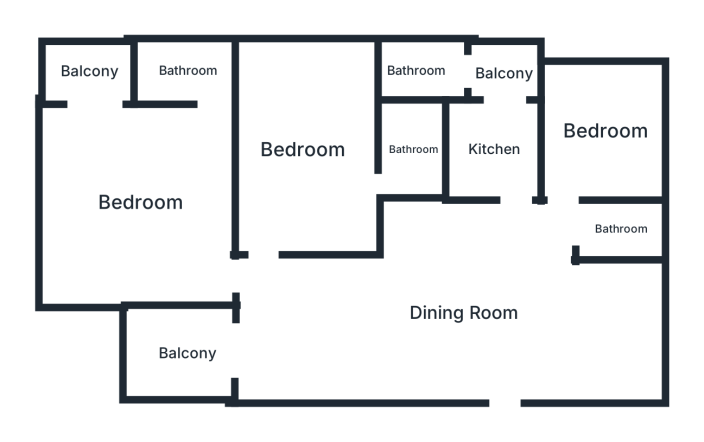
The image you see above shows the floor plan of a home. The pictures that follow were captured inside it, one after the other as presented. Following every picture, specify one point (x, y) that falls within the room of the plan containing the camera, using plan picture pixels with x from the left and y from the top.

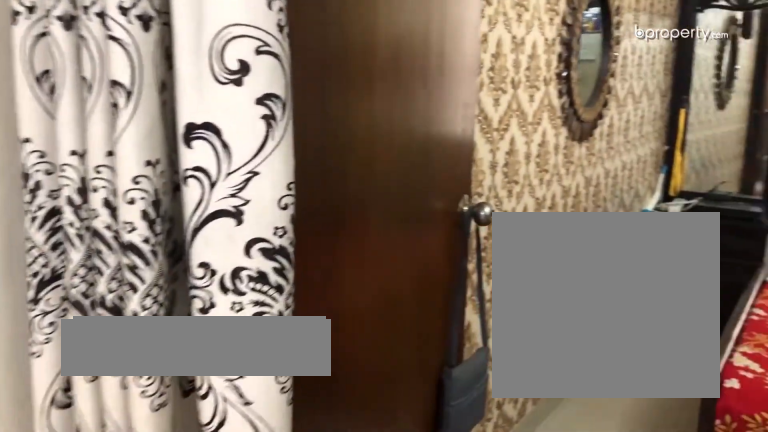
(310, 155)
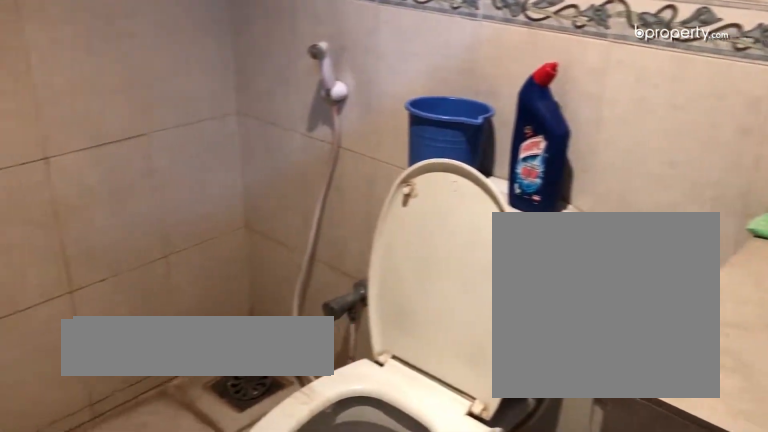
(414, 153)
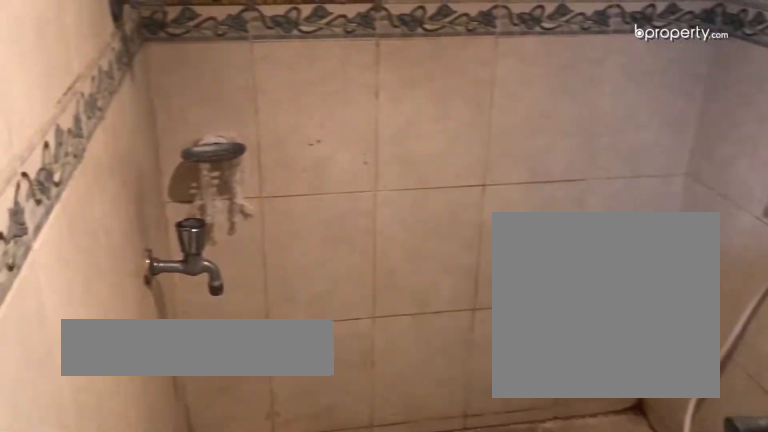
(414, 153)
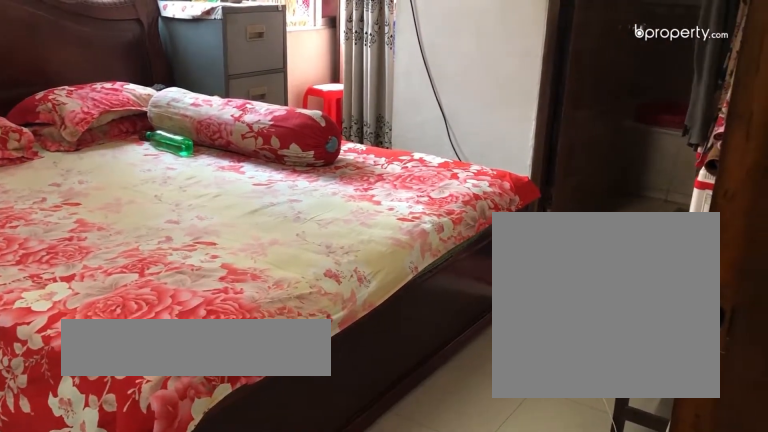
(136, 201)
